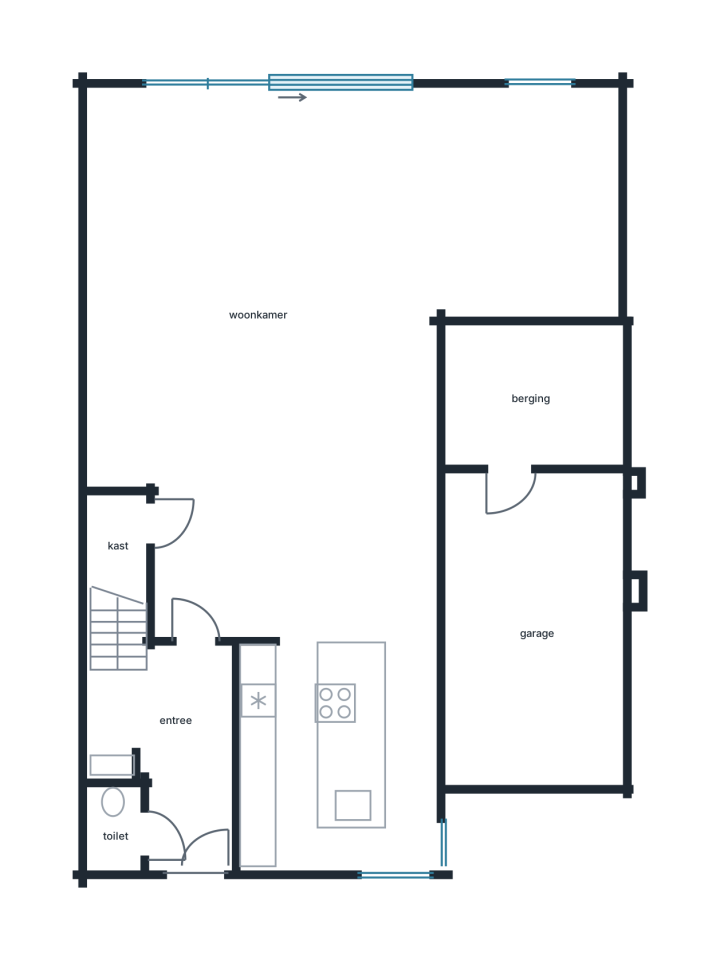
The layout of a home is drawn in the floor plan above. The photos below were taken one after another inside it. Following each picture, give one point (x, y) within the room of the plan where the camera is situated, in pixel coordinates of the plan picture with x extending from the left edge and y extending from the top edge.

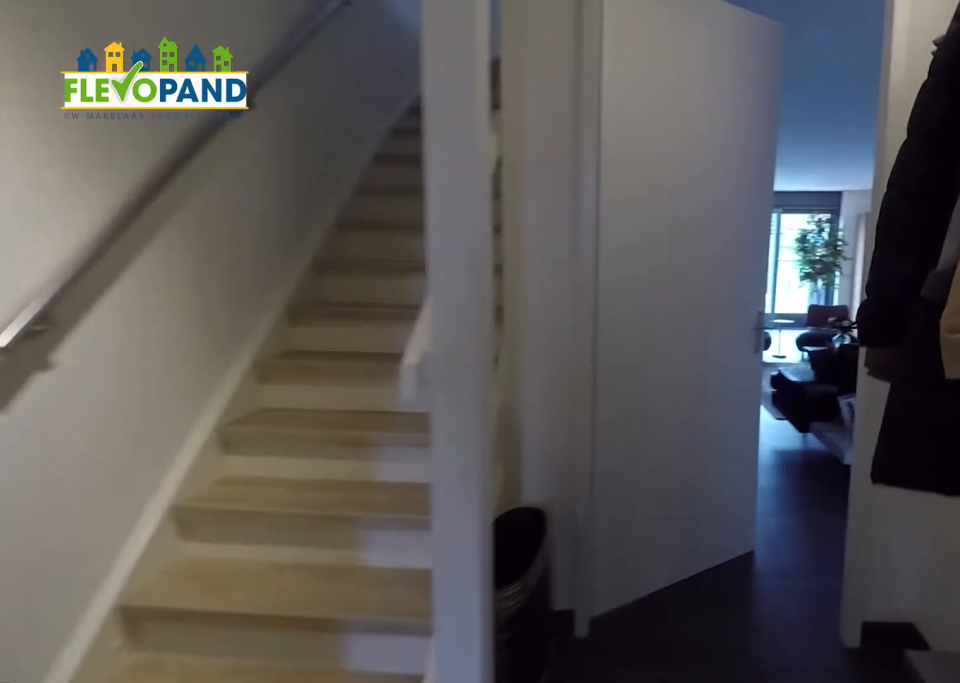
(177, 746)
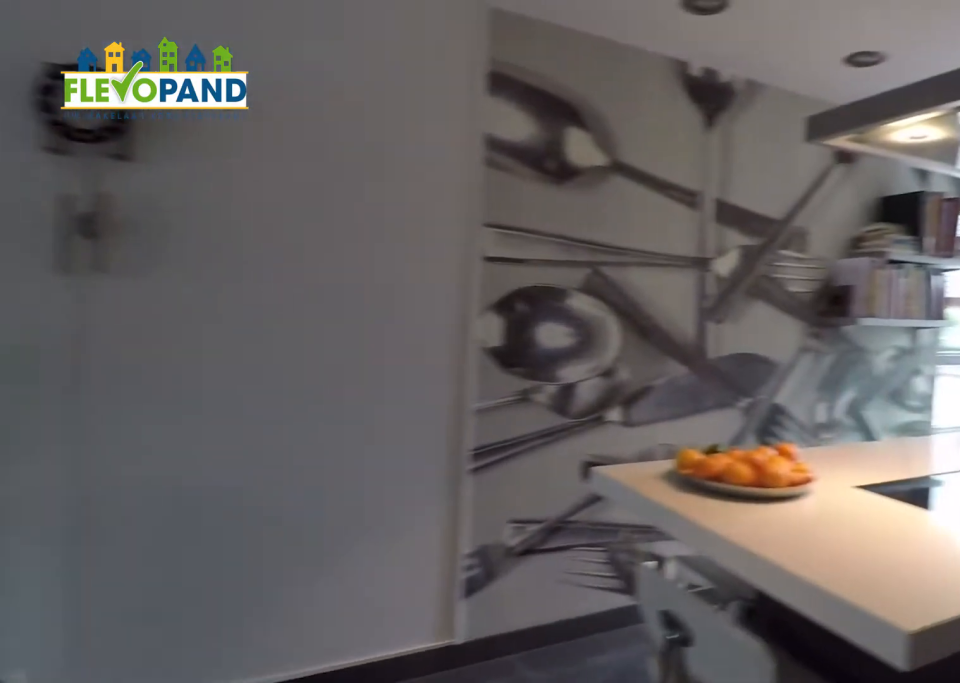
(318, 291)
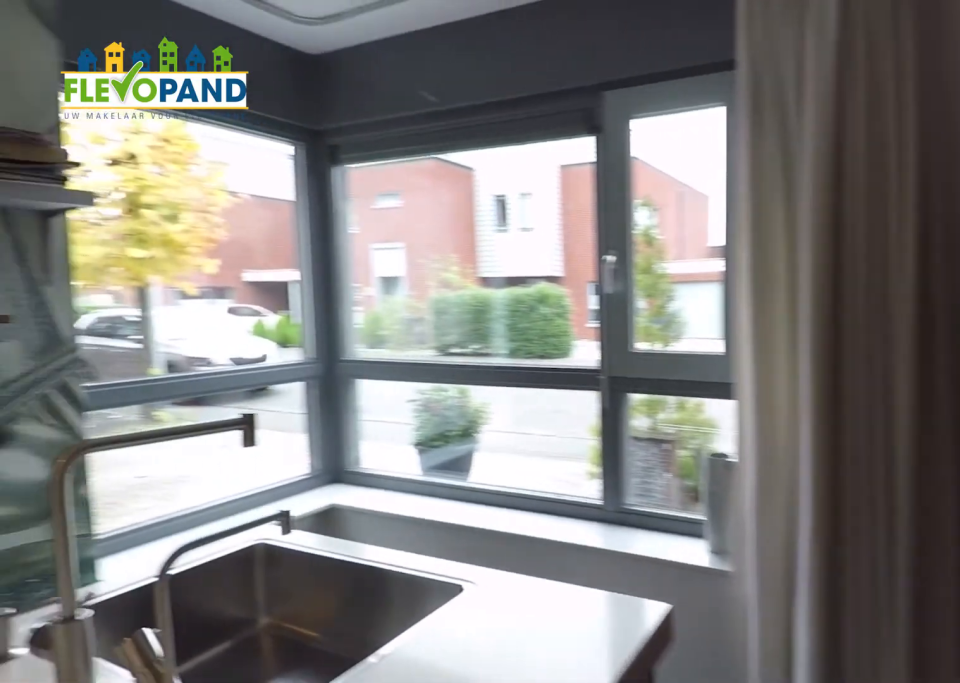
(337, 754)
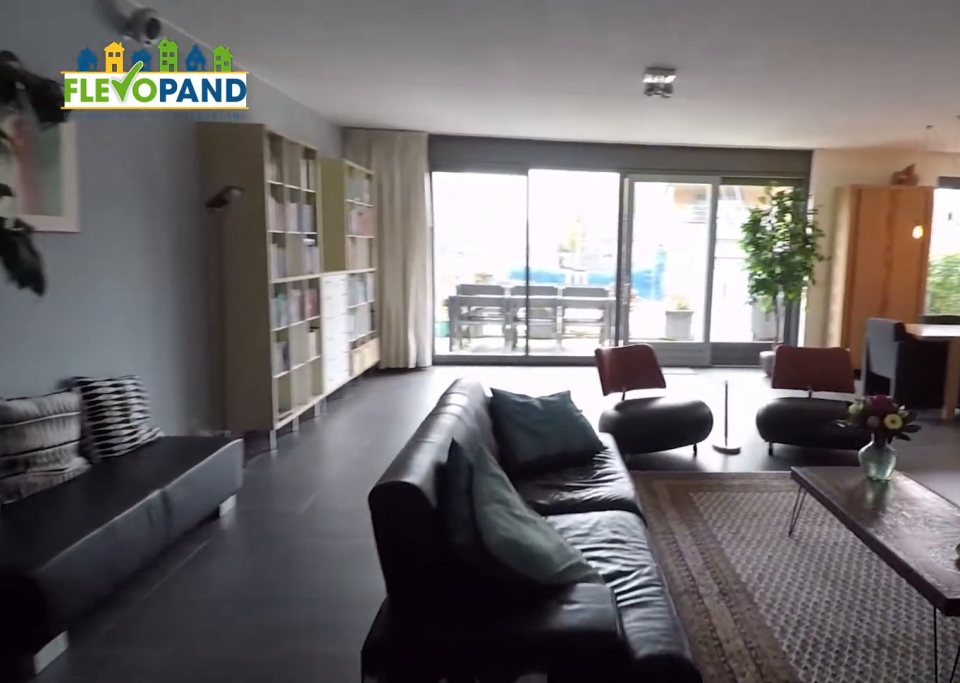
(318, 291)
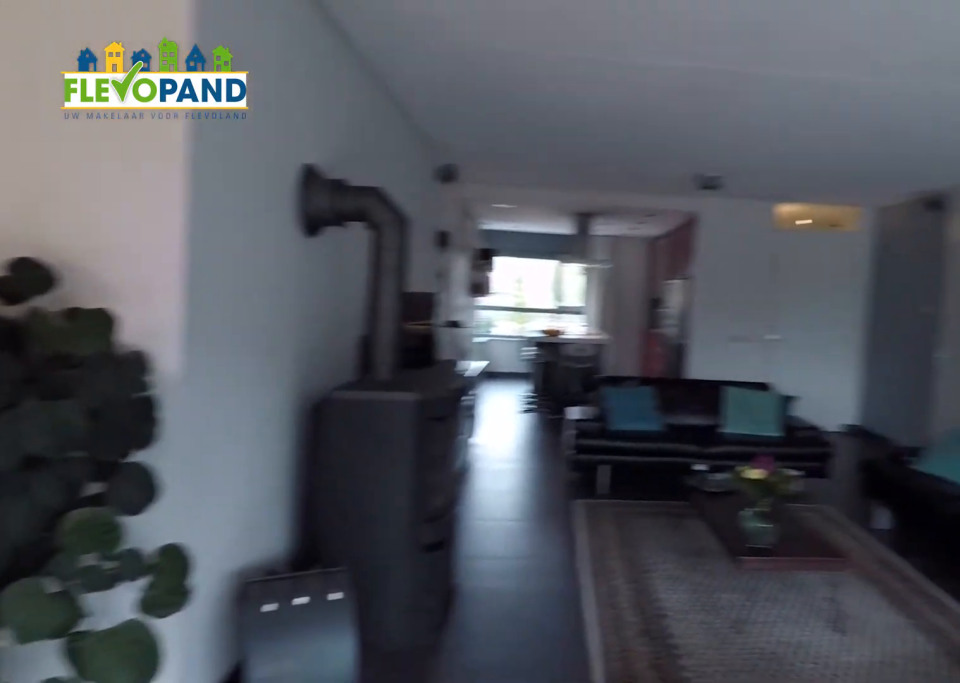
(318, 291)
